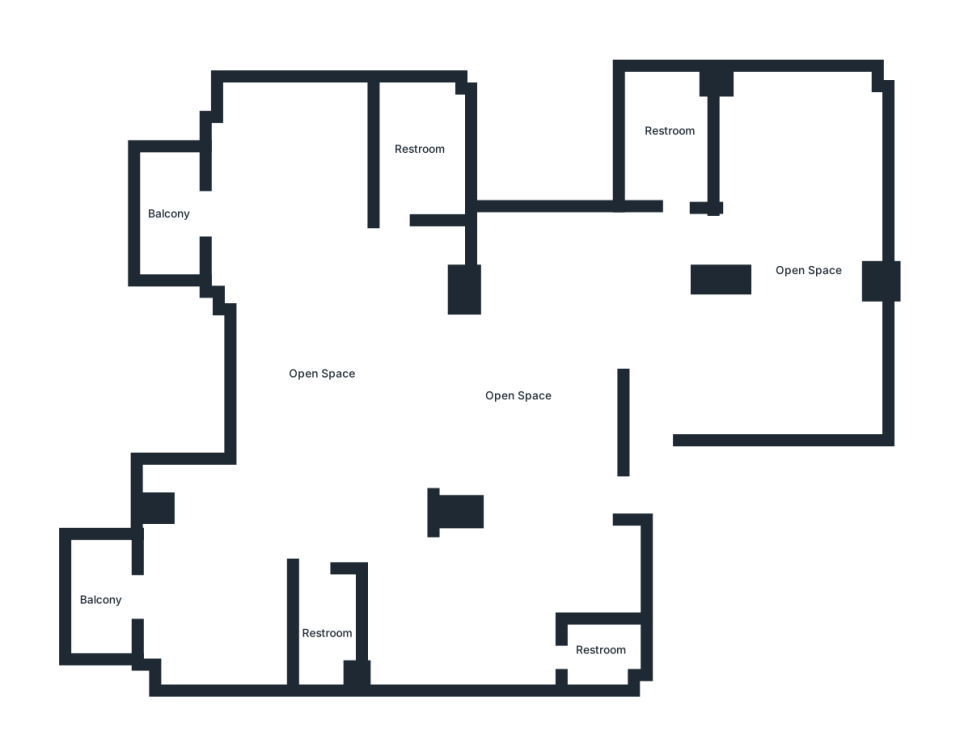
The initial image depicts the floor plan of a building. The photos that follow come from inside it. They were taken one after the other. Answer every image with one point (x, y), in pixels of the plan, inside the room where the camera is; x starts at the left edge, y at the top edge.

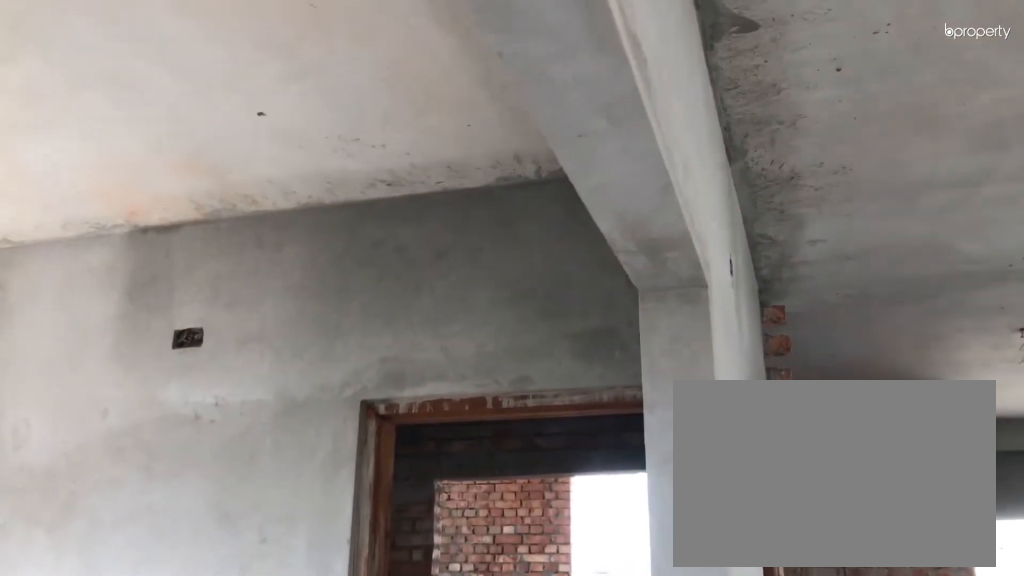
(781, 364)
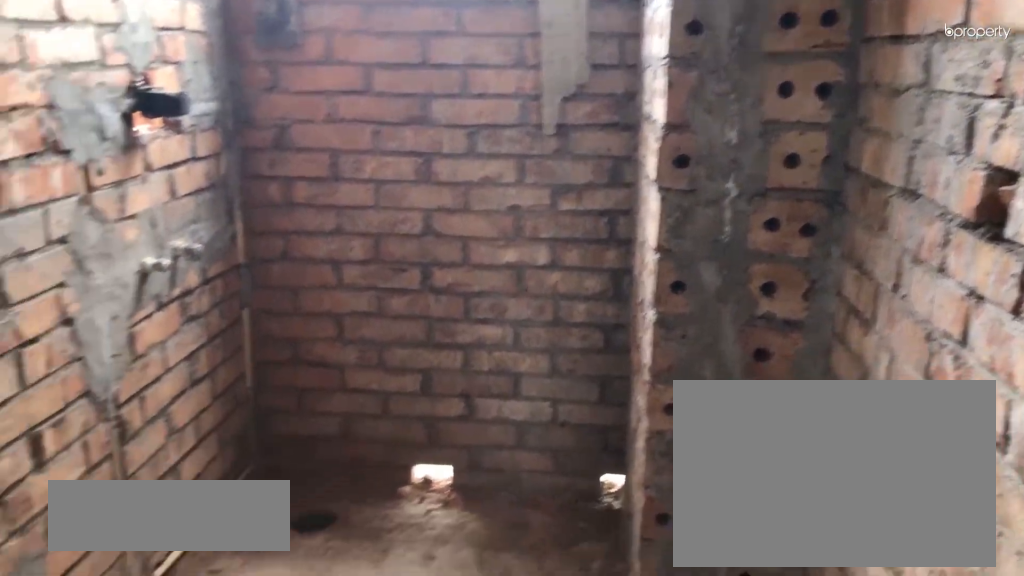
(666, 141)
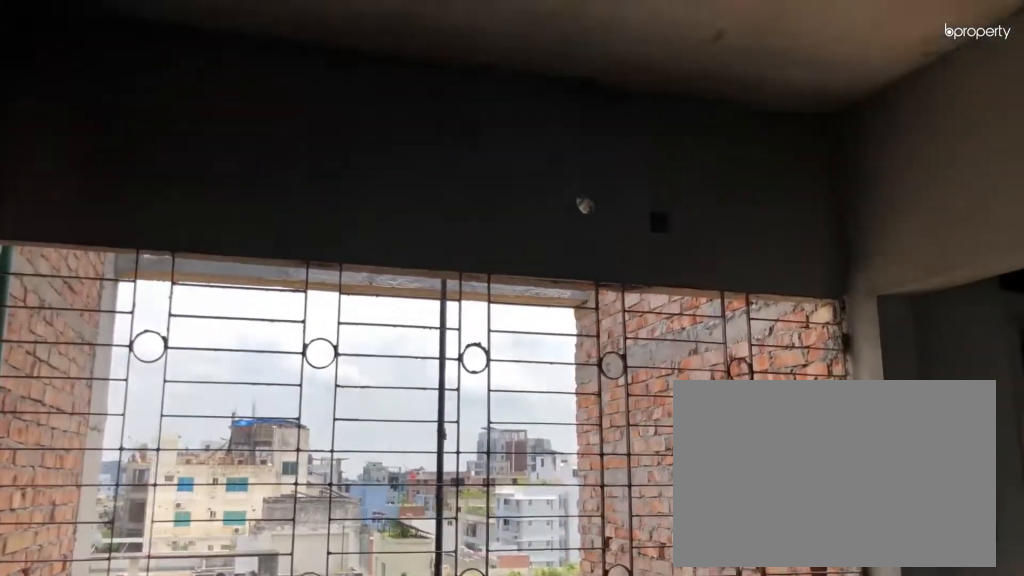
(453, 403)
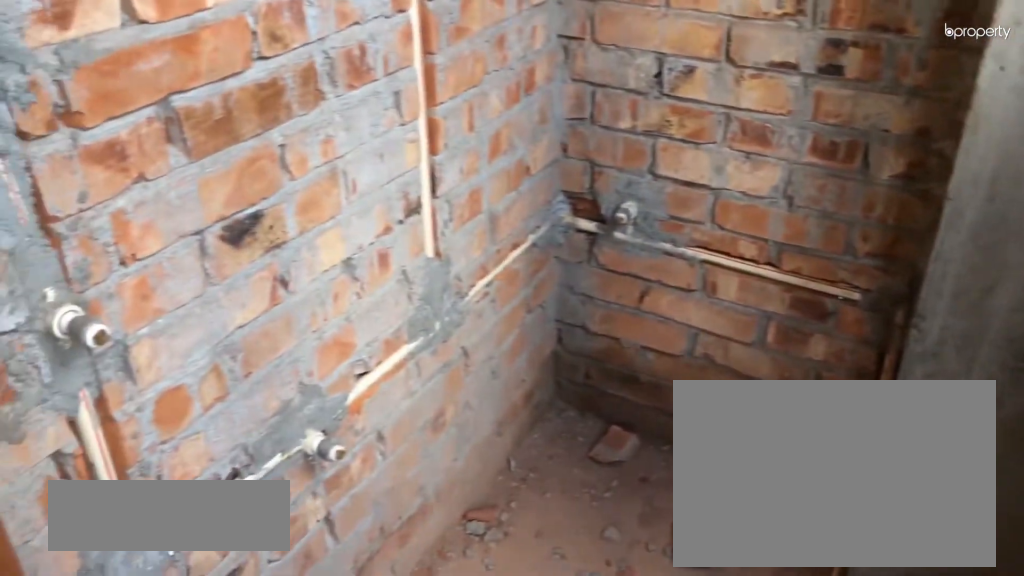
(600, 653)
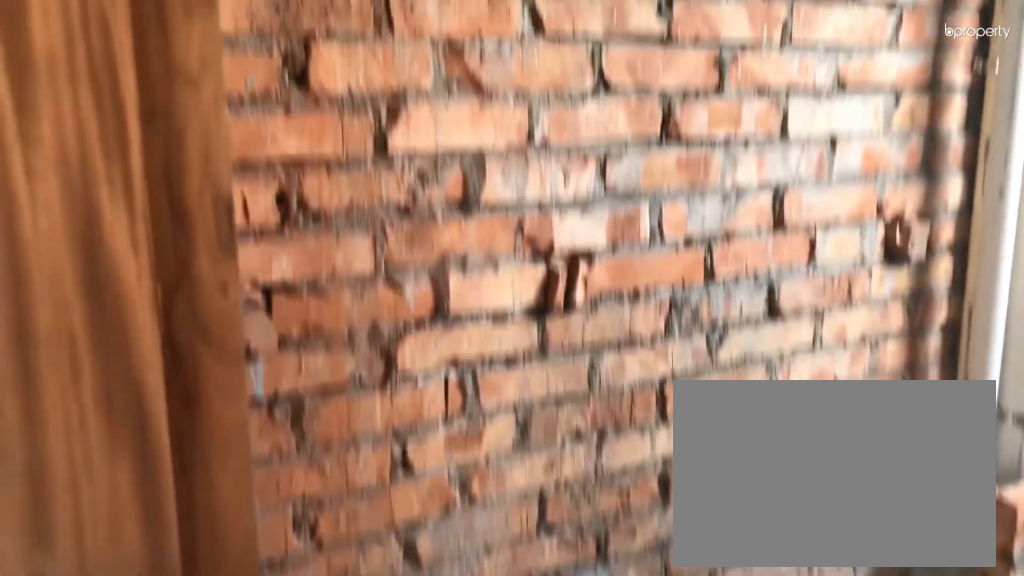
(324, 626)
